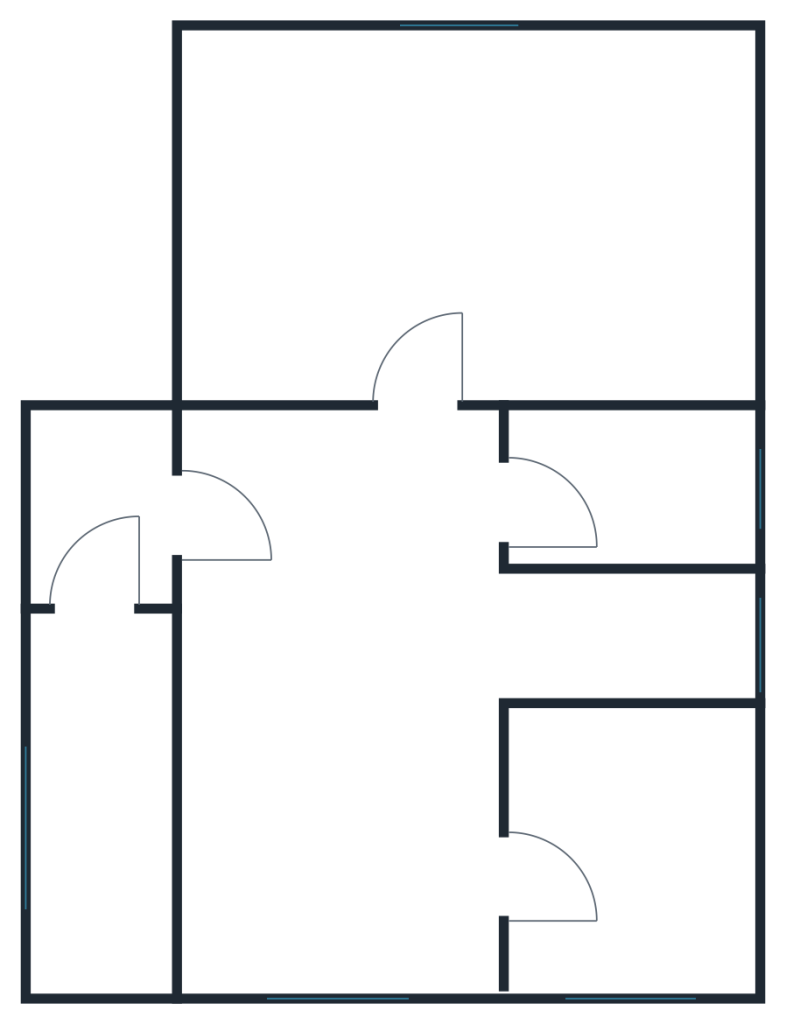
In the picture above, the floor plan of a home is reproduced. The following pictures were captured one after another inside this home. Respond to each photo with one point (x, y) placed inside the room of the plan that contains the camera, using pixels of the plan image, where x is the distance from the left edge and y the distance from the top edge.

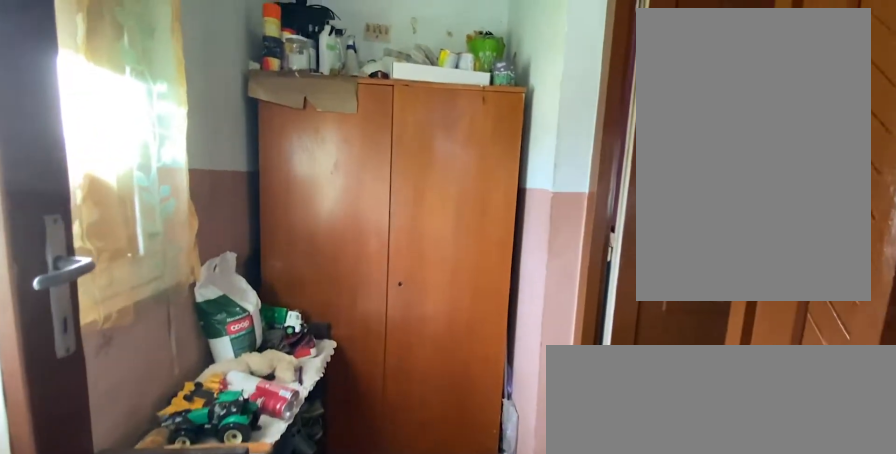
(108, 516)
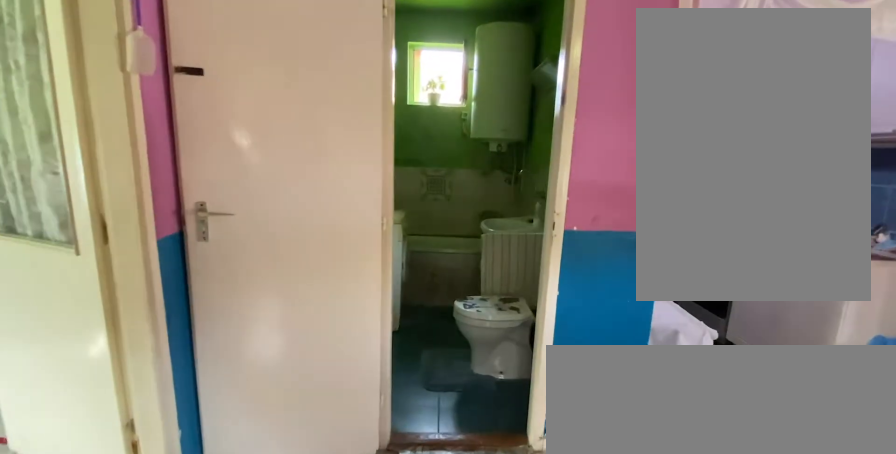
(349, 732)
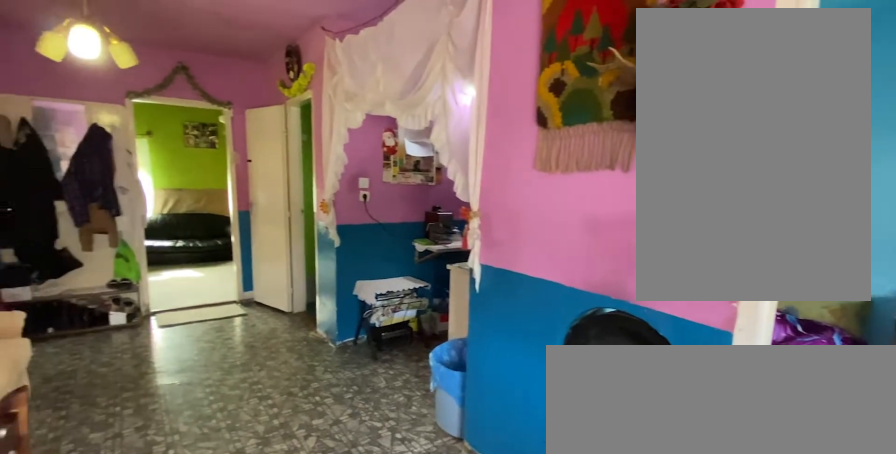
(349, 732)
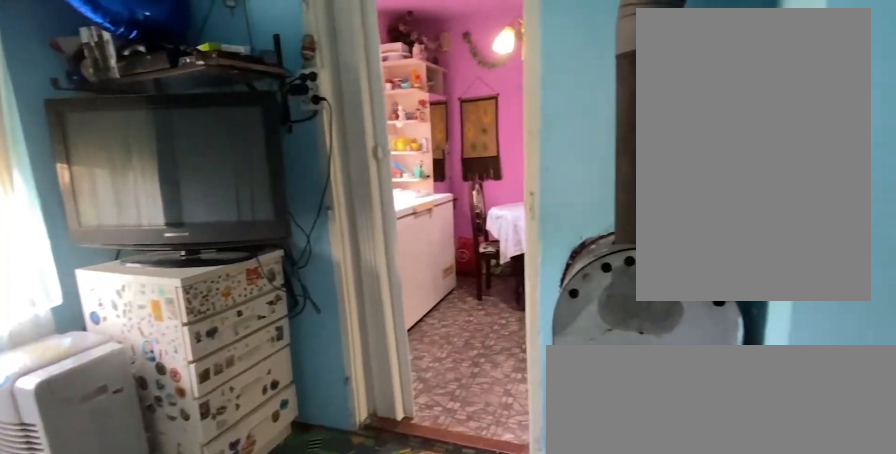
(628, 858)
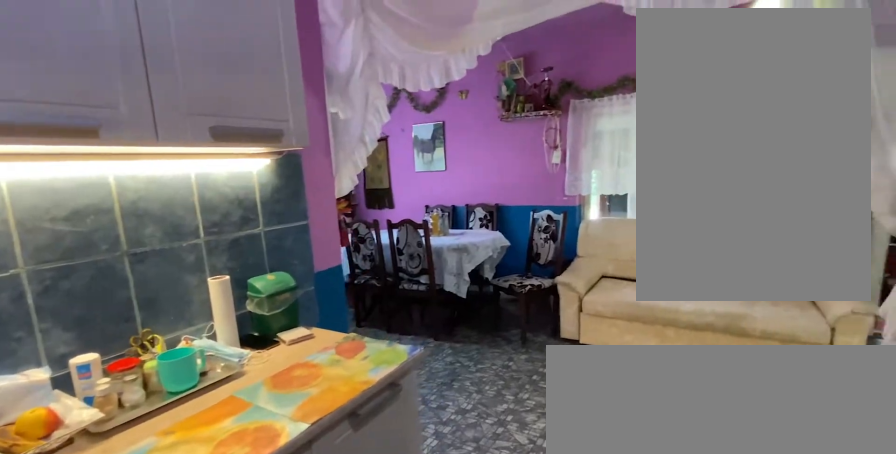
(628, 639)
